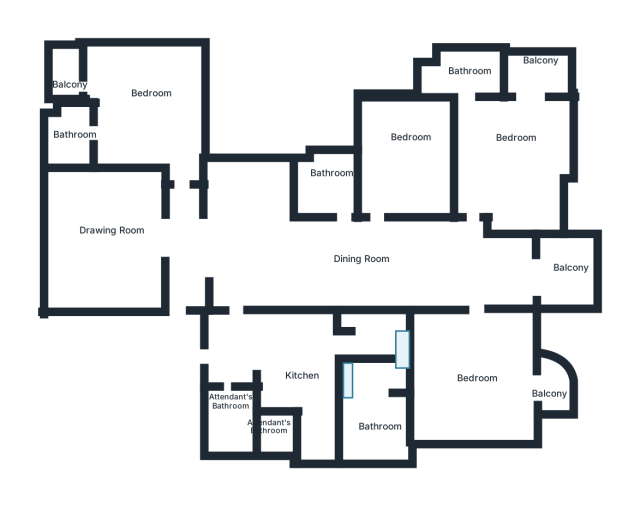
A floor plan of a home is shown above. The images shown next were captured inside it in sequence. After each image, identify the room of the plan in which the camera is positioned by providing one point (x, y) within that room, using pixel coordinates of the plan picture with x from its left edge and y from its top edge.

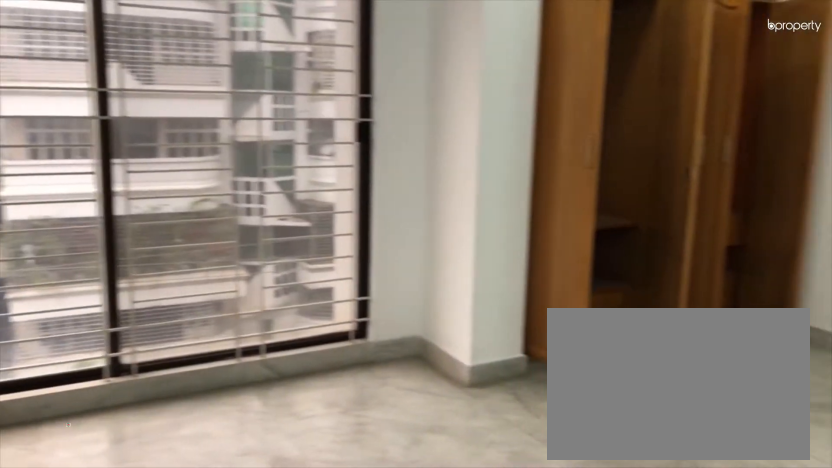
(522, 135)
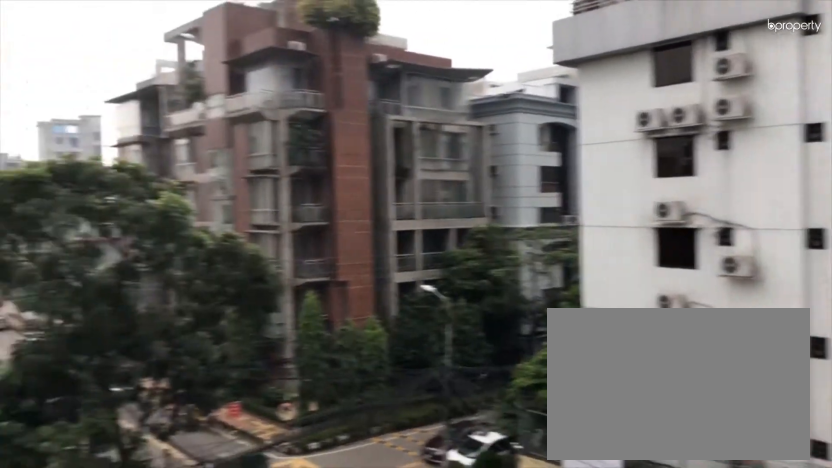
(541, 64)
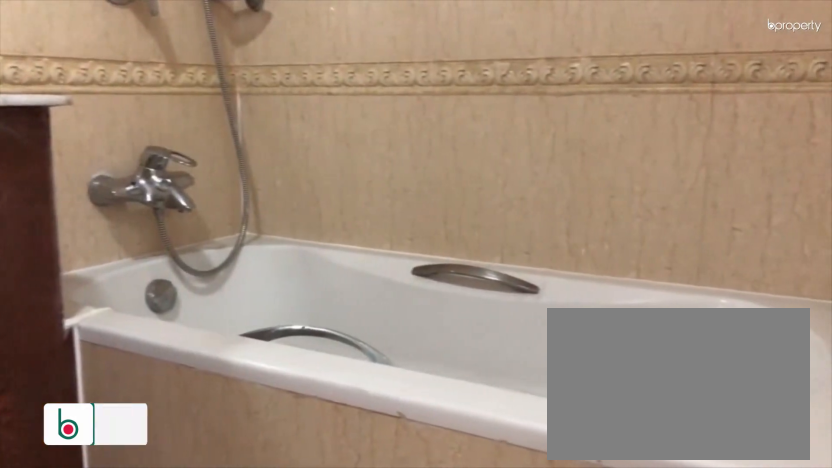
(463, 75)
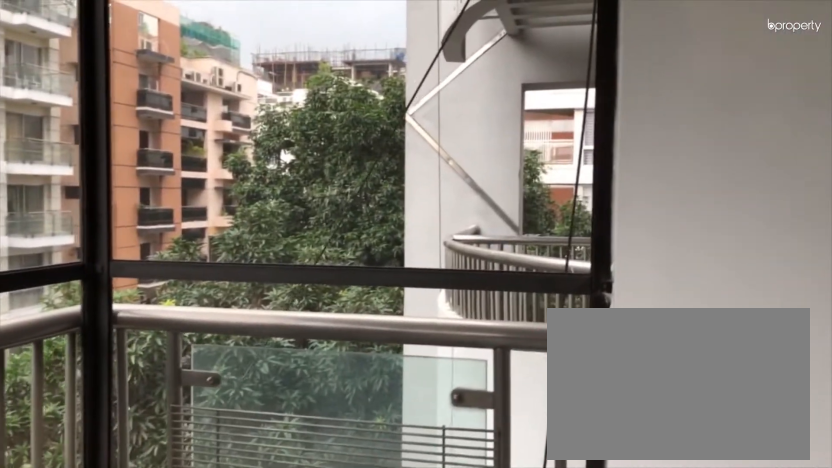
(566, 270)
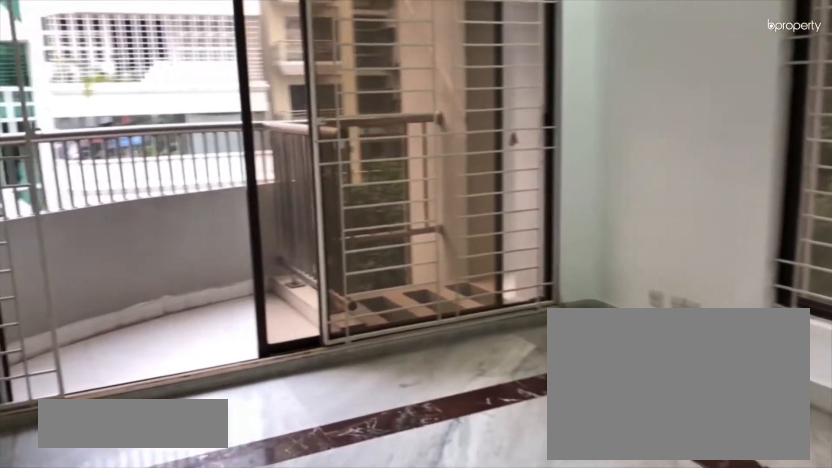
(482, 377)
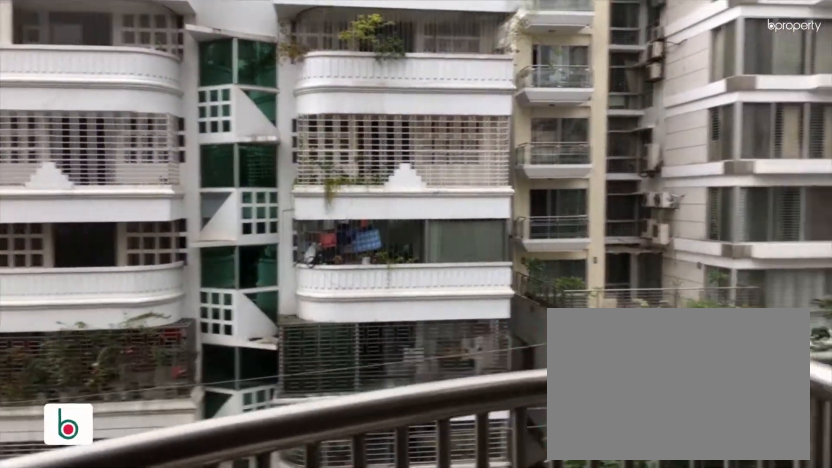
(551, 384)
